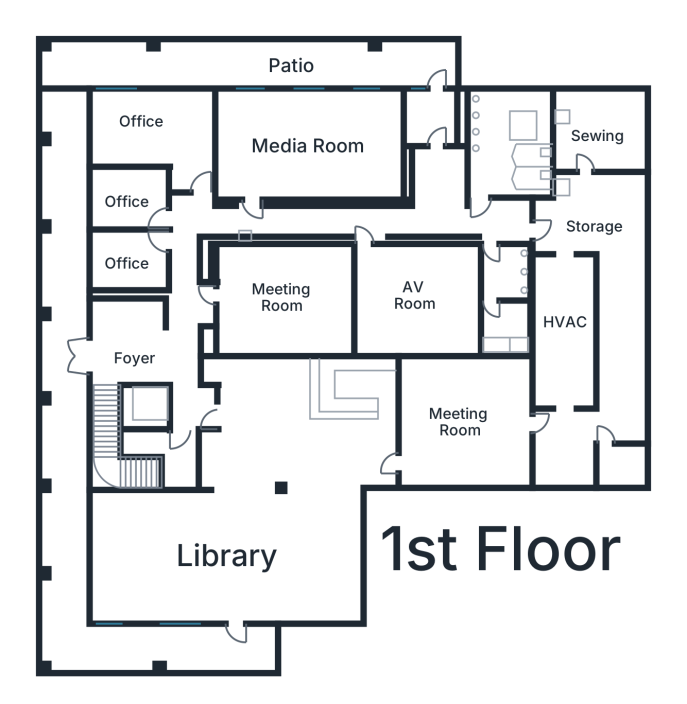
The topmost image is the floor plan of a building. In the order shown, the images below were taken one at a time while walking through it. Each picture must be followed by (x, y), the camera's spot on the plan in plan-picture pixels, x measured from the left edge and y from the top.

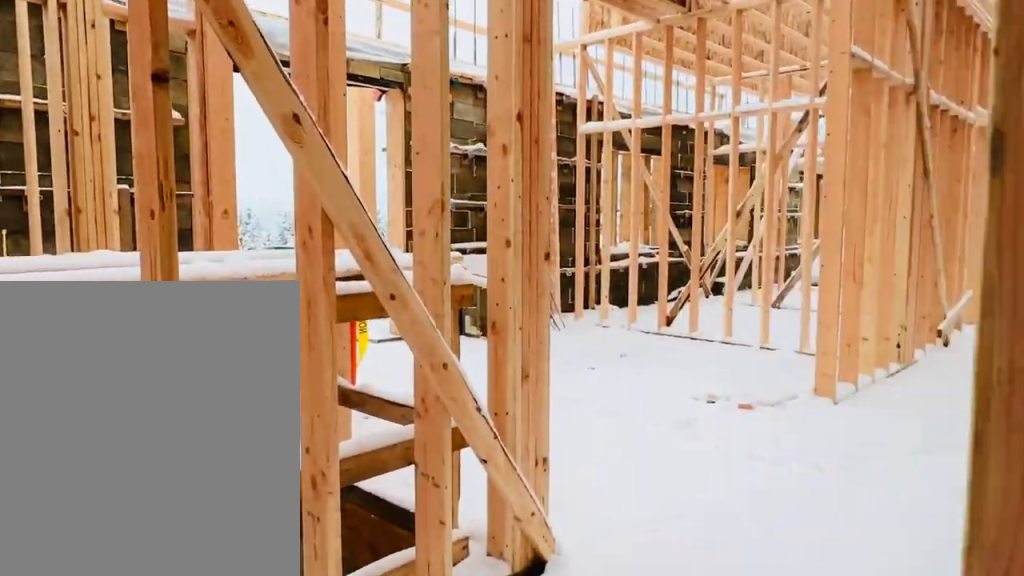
(210, 407)
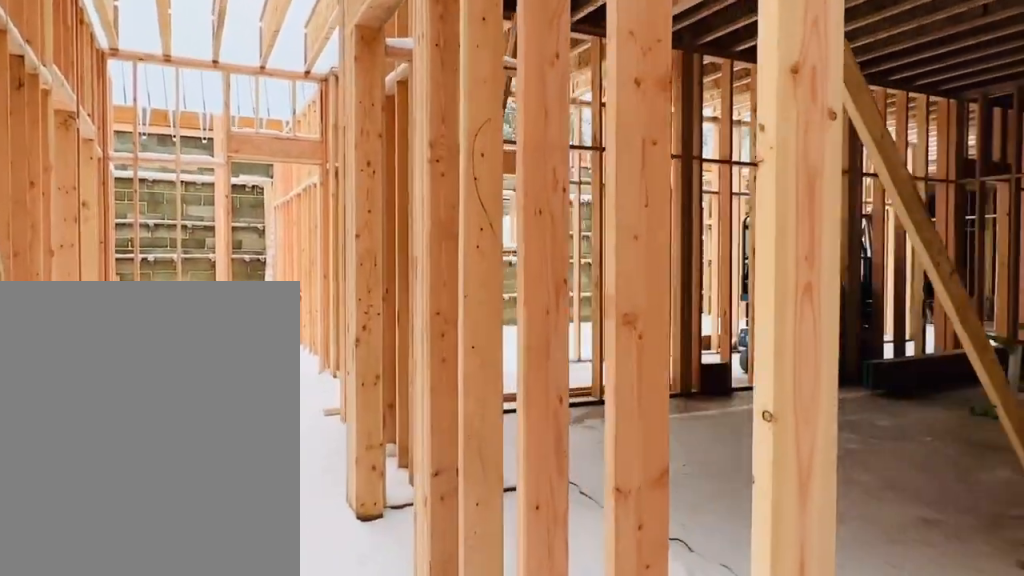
(192, 364)
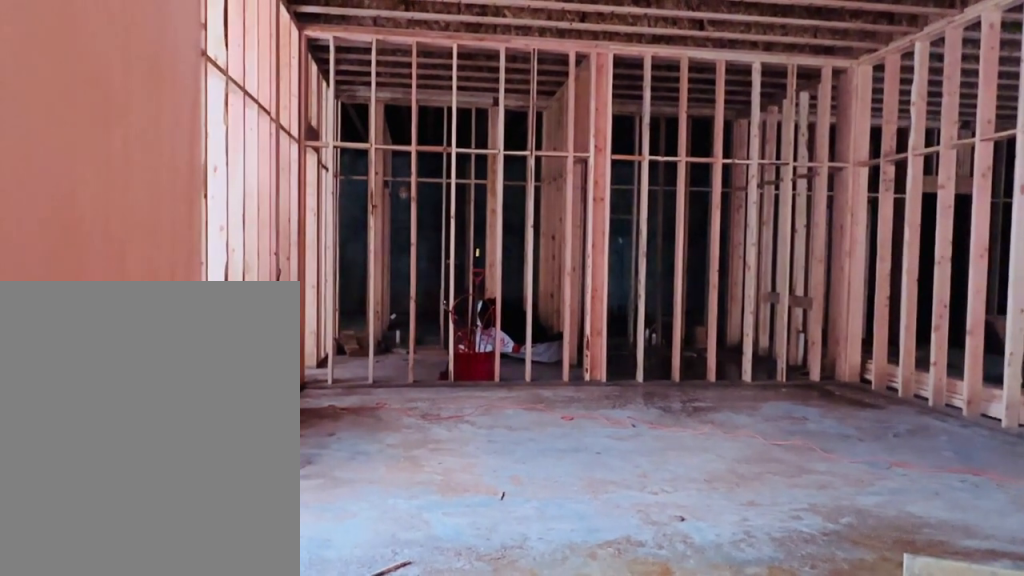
(336, 284)
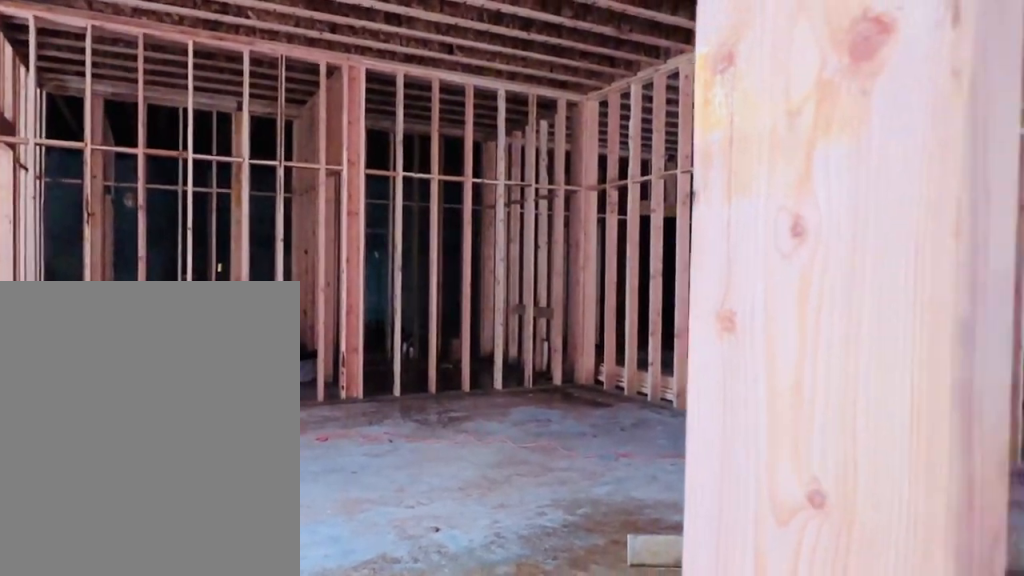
(336, 284)
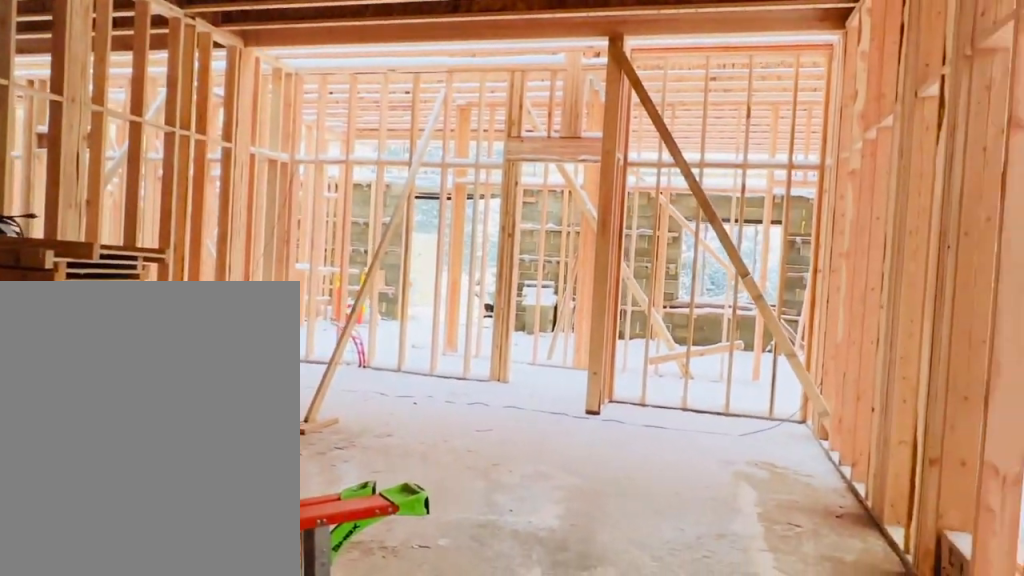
(337, 285)
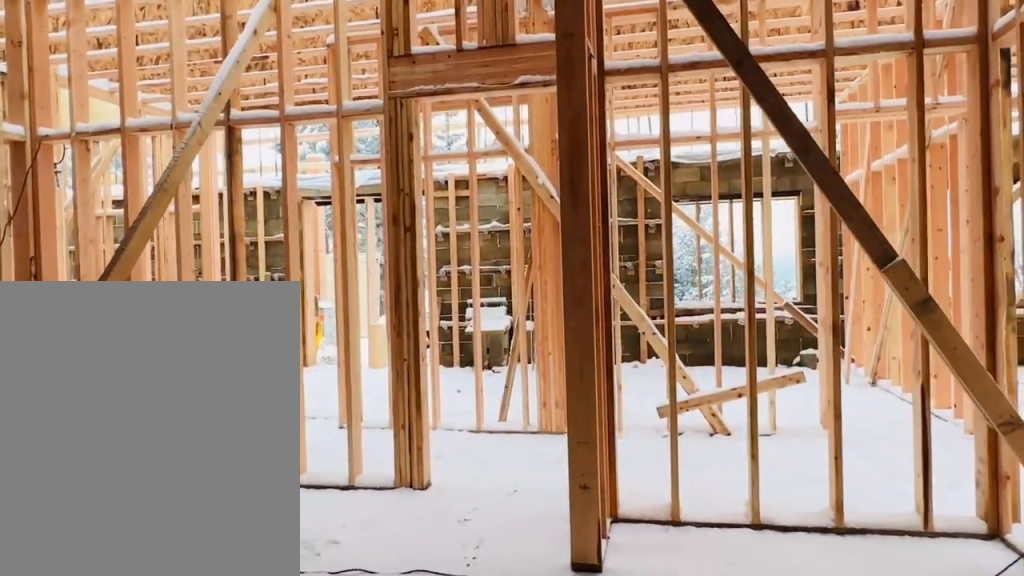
(271, 285)
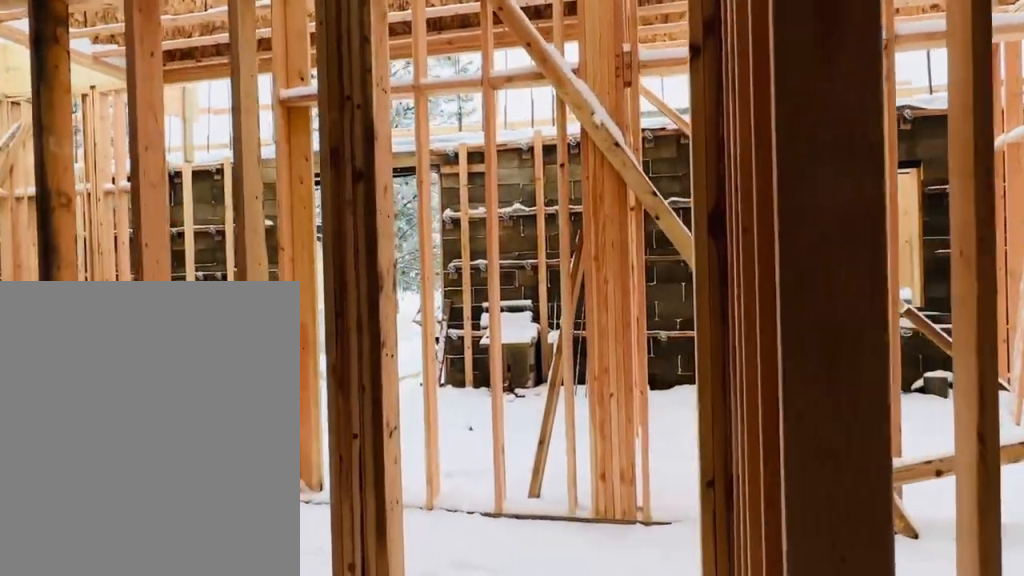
(218, 286)
